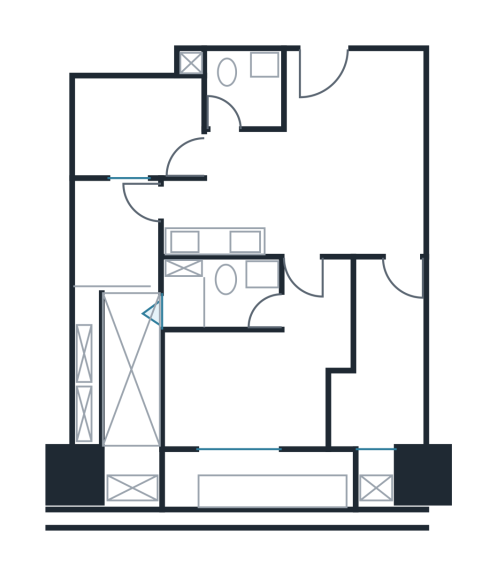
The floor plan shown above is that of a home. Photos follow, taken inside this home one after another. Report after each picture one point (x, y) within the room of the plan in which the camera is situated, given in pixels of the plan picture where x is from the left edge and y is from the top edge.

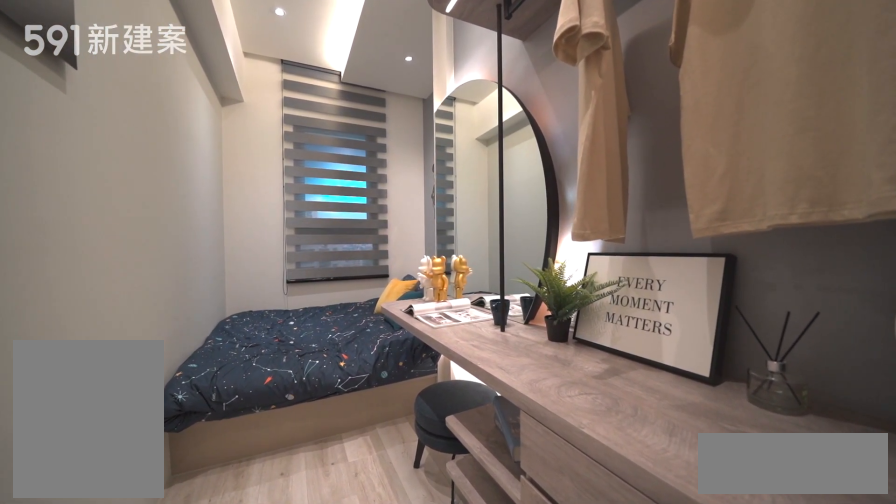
(383, 359)
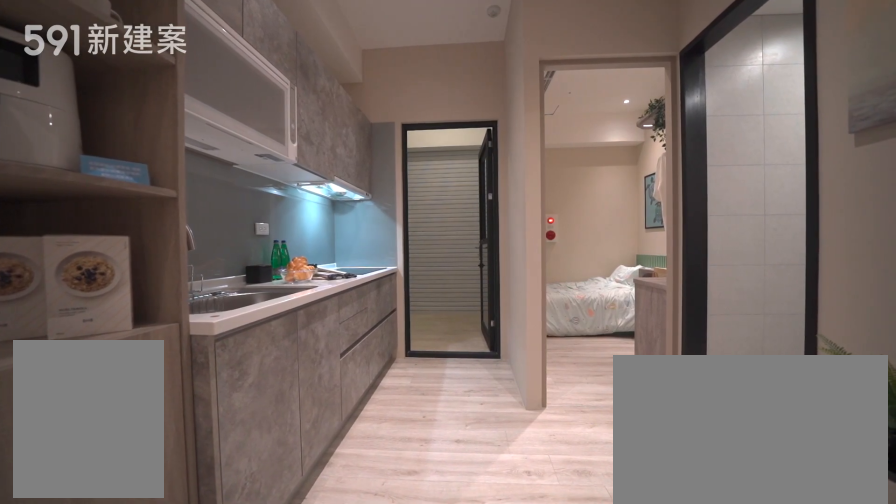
(229, 201)
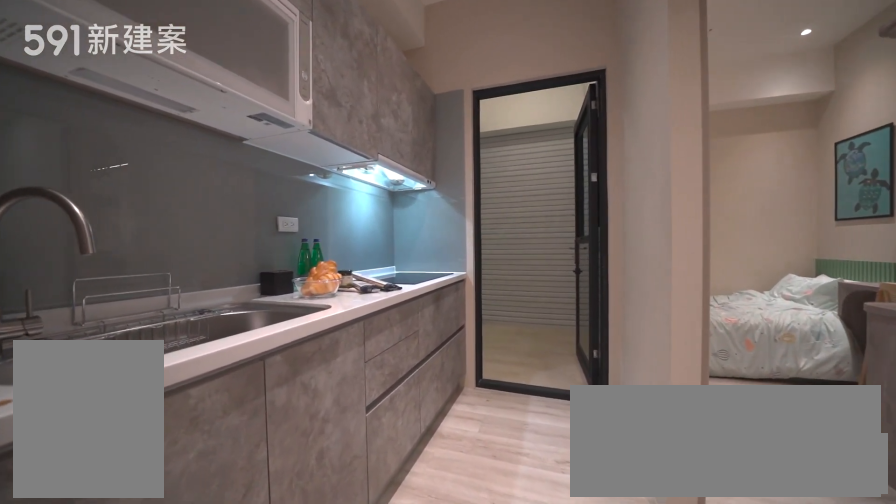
(229, 201)
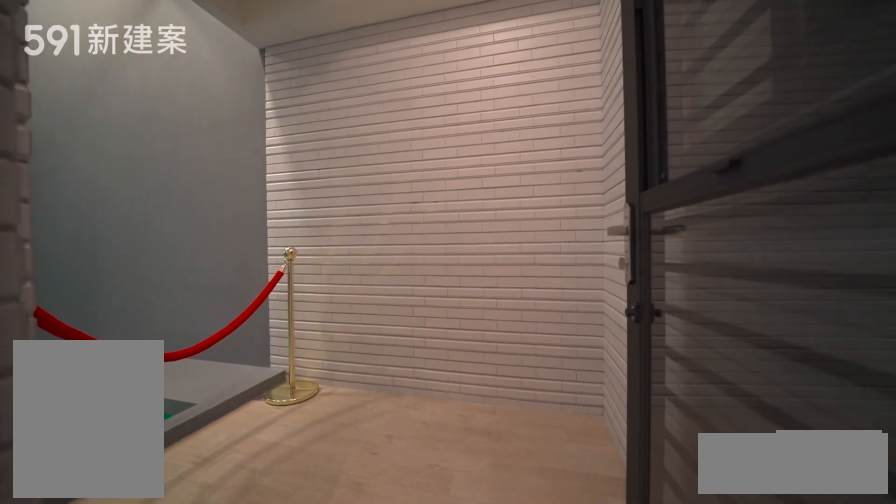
(114, 234)
